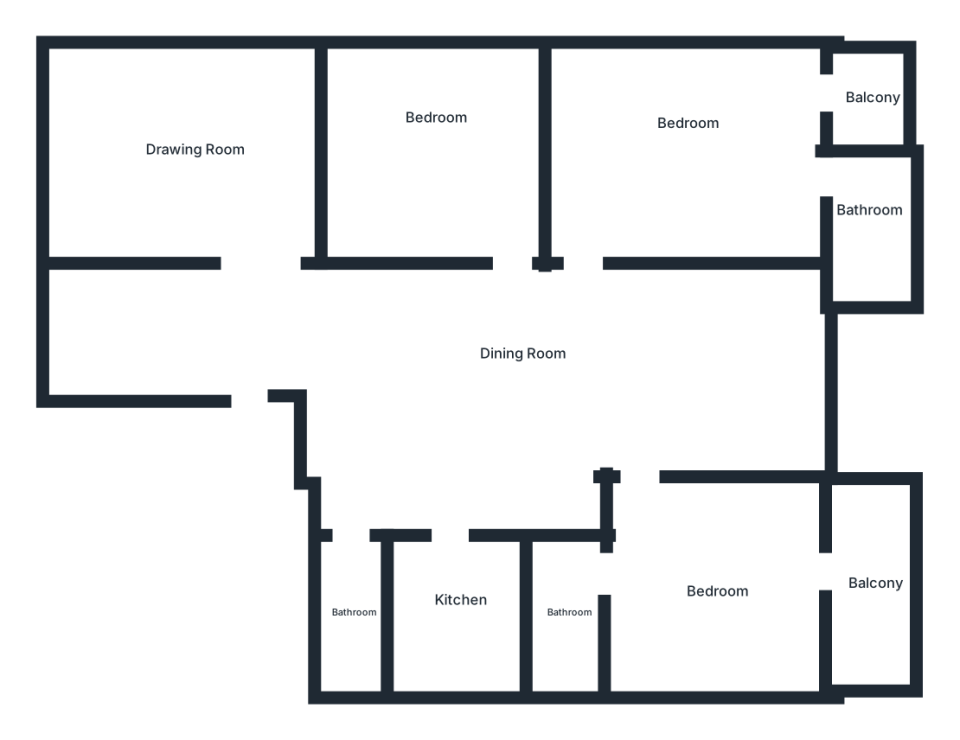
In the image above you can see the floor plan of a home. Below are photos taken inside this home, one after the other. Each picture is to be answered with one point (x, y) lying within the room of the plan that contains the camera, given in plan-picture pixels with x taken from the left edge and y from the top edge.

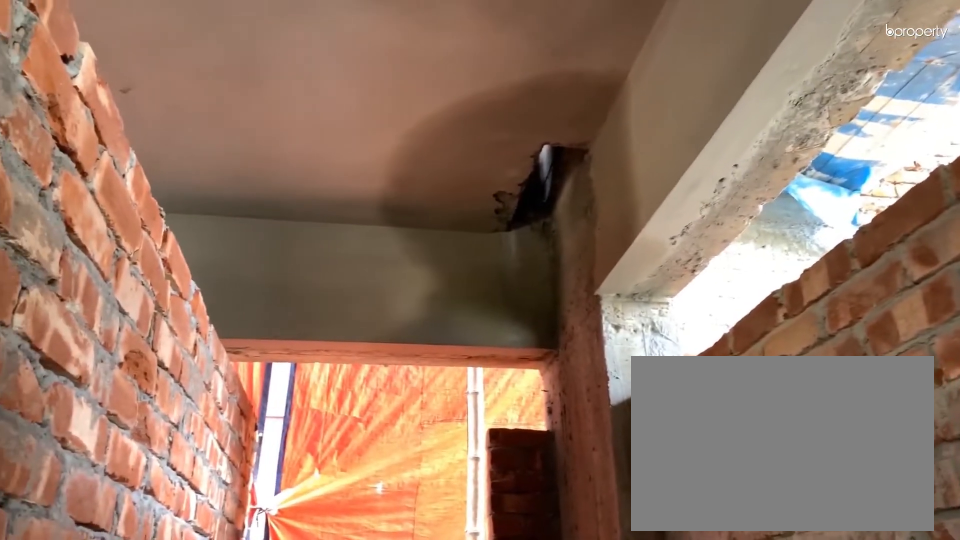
(355, 625)
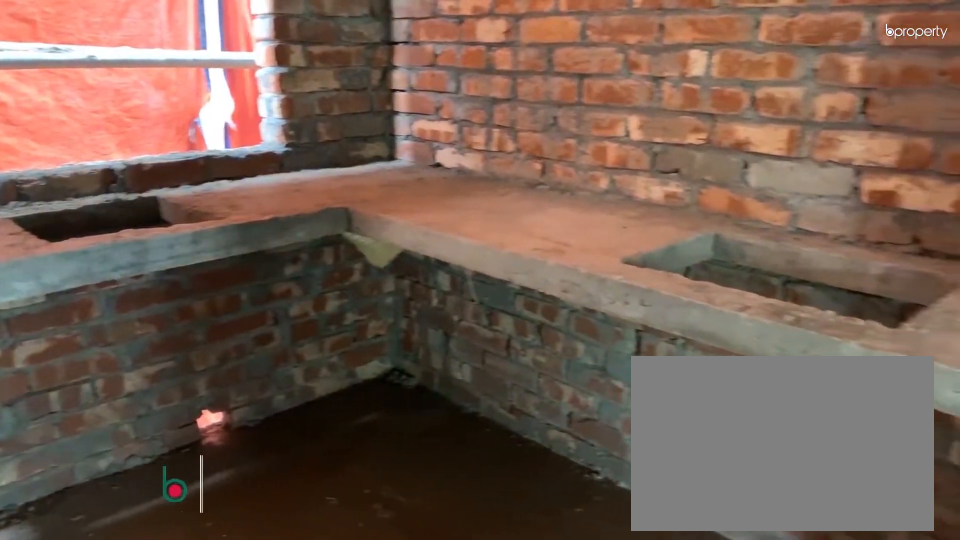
(468, 613)
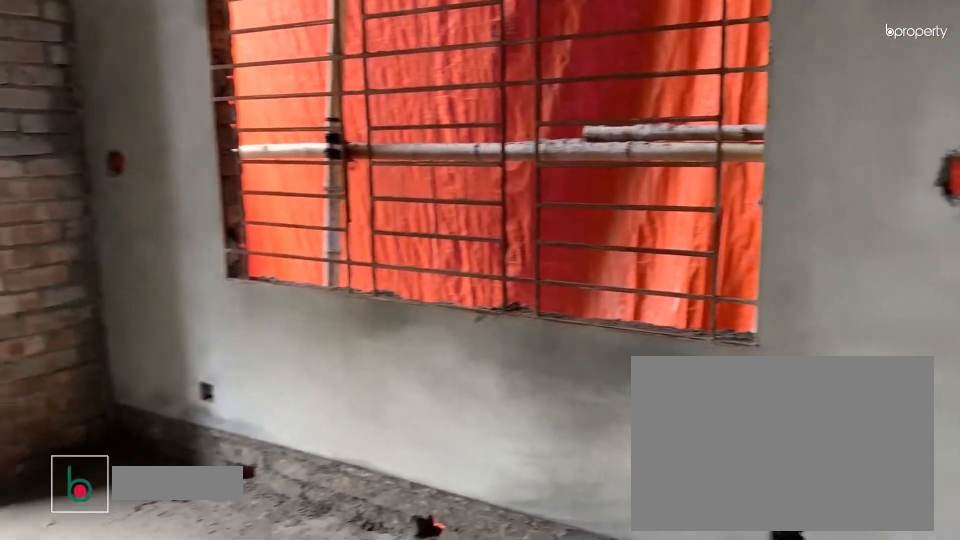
(717, 584)
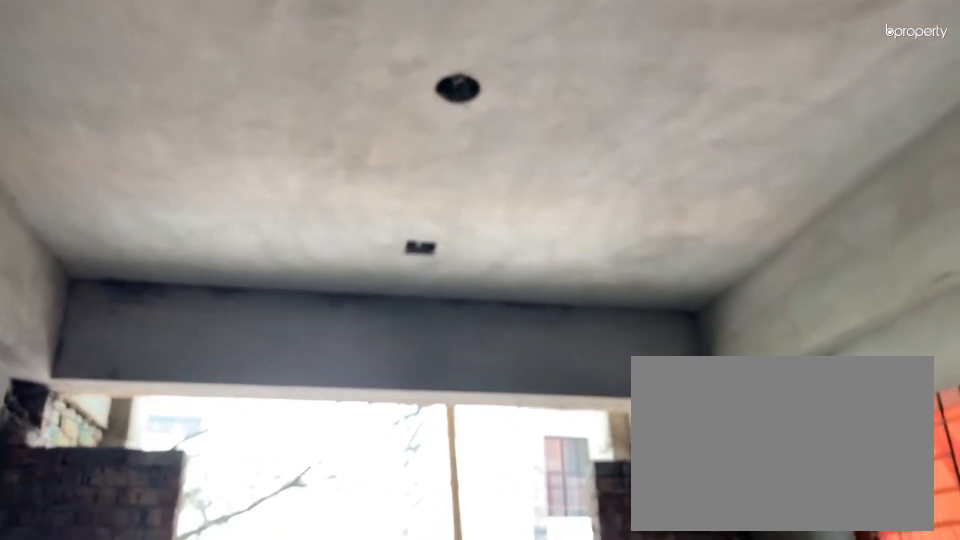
(717, 584)
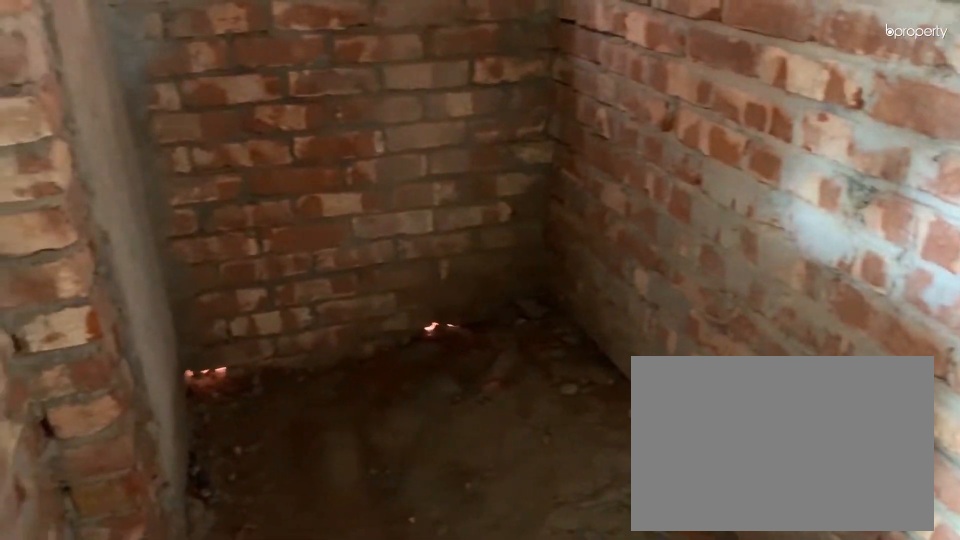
(569, 617)
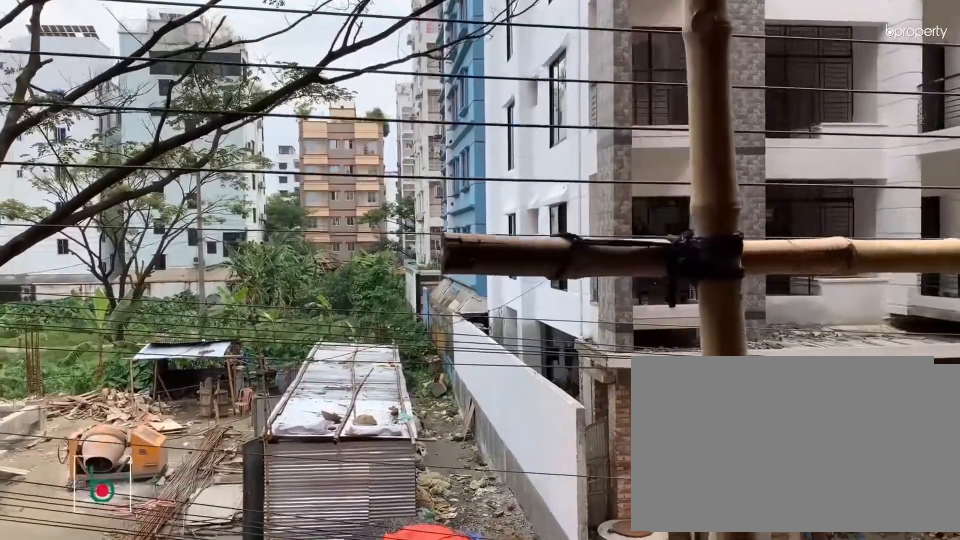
(856, 584)
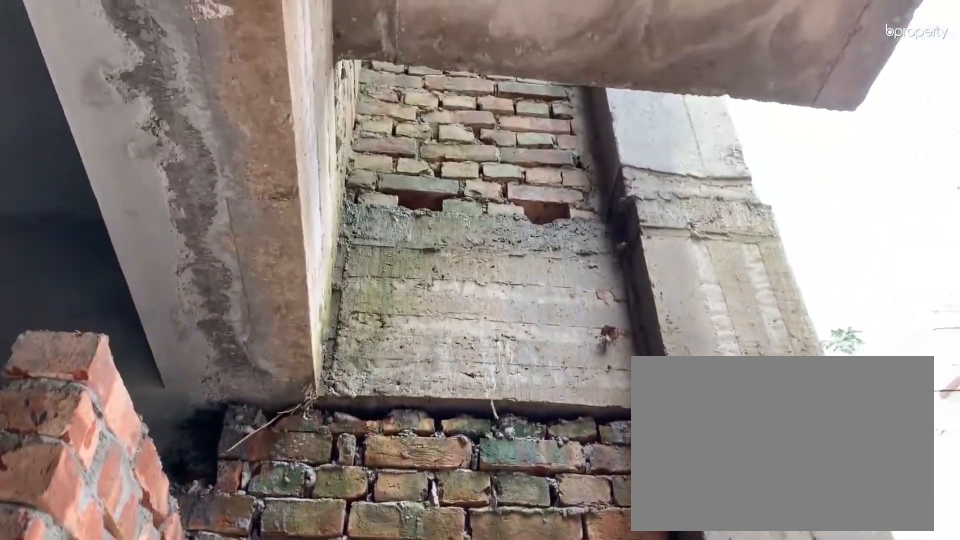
(873, 588)
